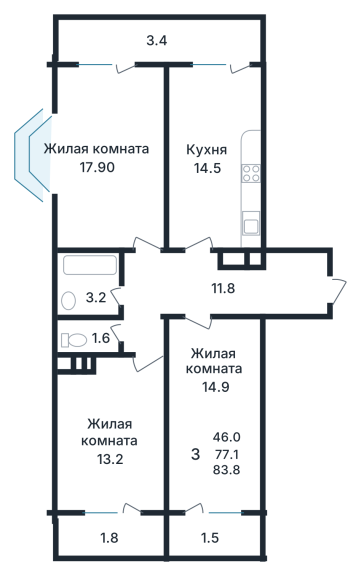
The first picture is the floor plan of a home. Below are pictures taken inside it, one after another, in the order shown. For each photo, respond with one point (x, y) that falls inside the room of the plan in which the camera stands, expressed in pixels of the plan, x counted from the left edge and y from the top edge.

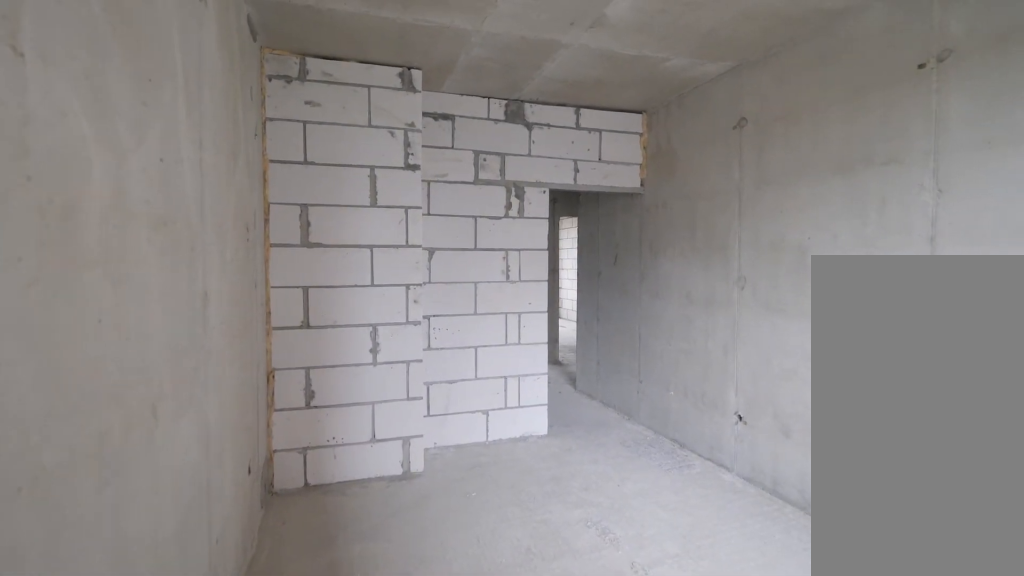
(113, 434)
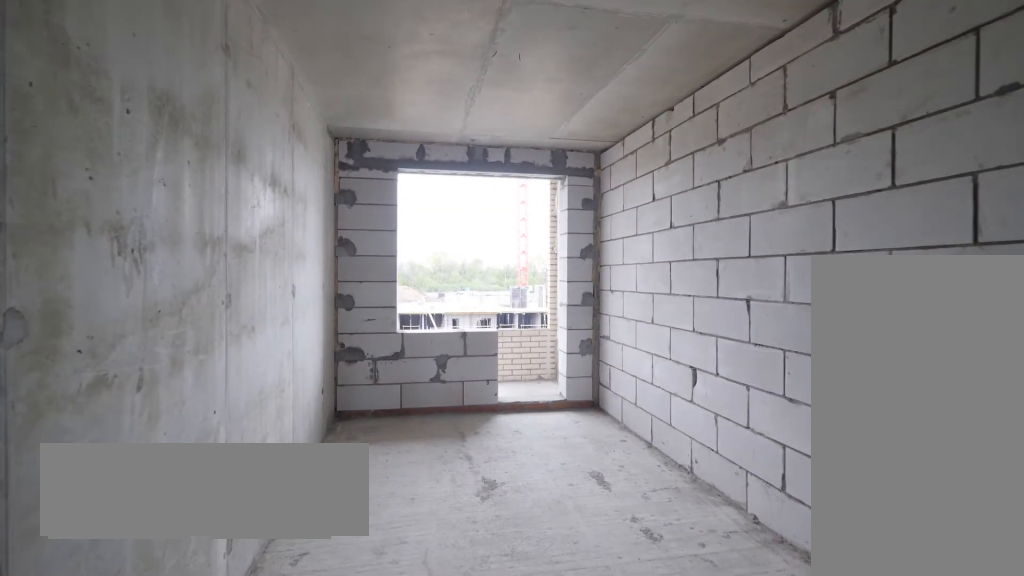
(215, 158)
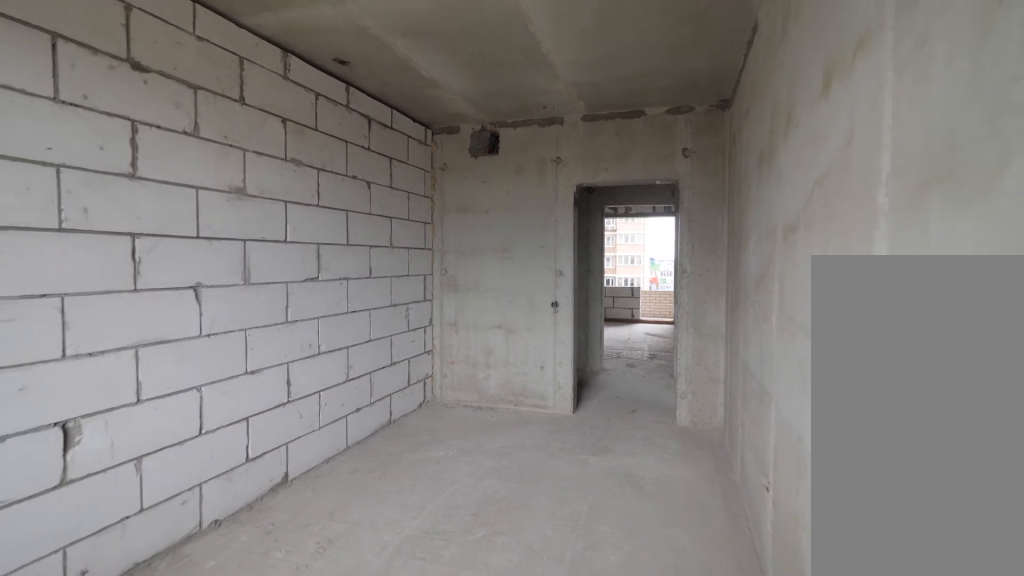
(215, 158)
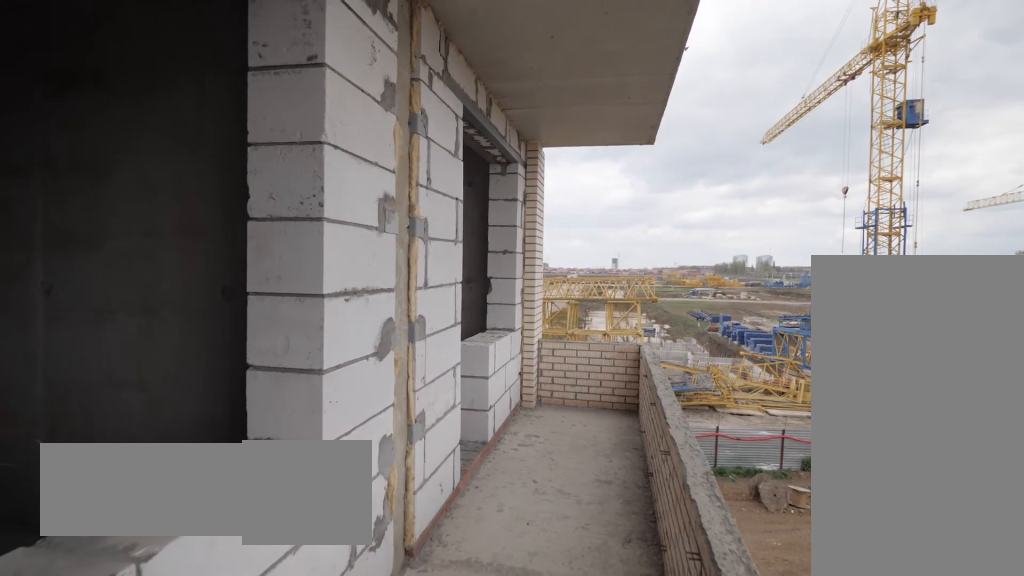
(158, 40)
